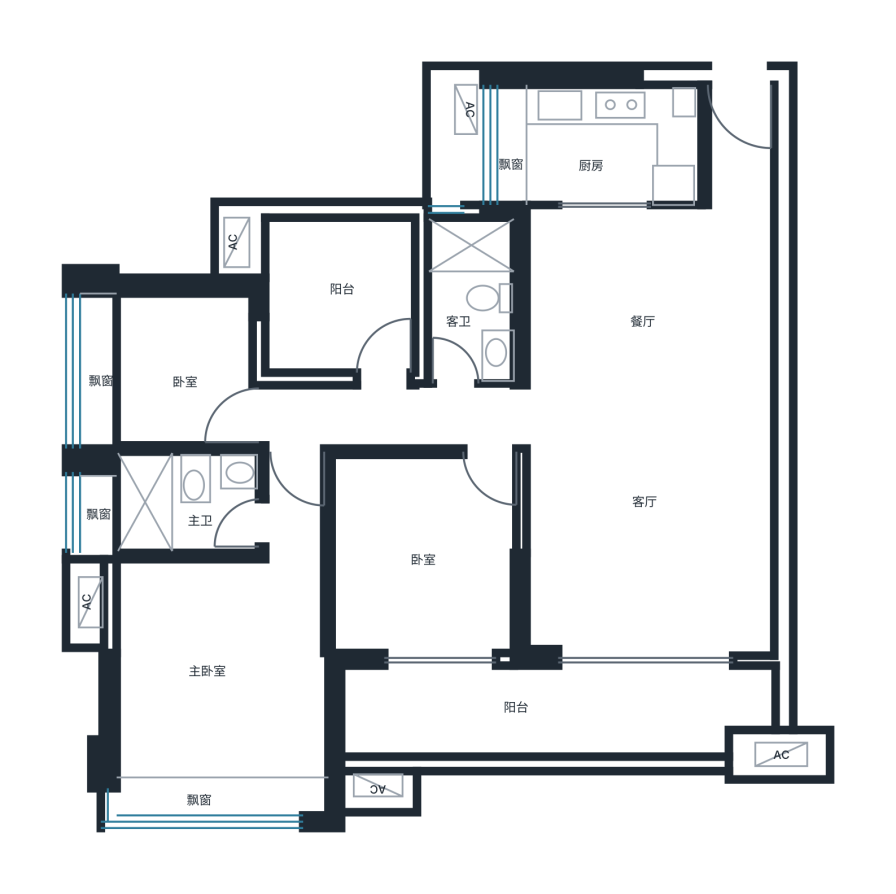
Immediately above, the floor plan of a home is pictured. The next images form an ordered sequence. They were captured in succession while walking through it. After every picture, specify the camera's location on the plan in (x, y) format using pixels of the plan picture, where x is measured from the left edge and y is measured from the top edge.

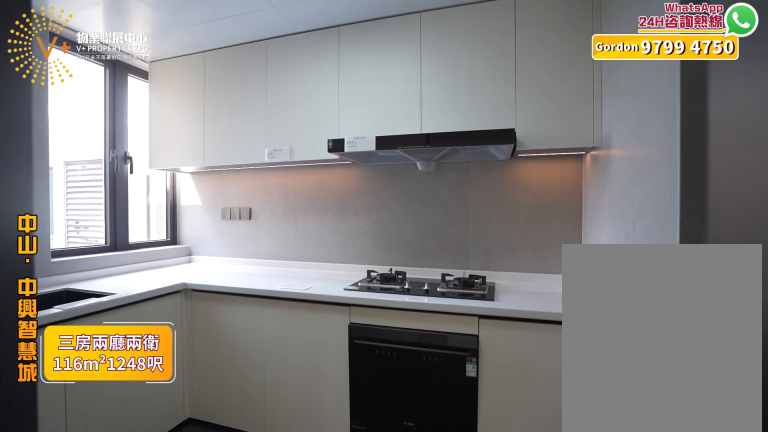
(604, 144)
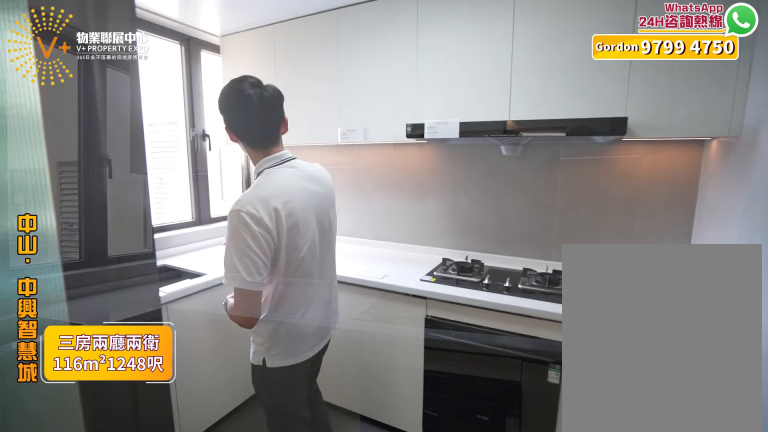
(607, 148)
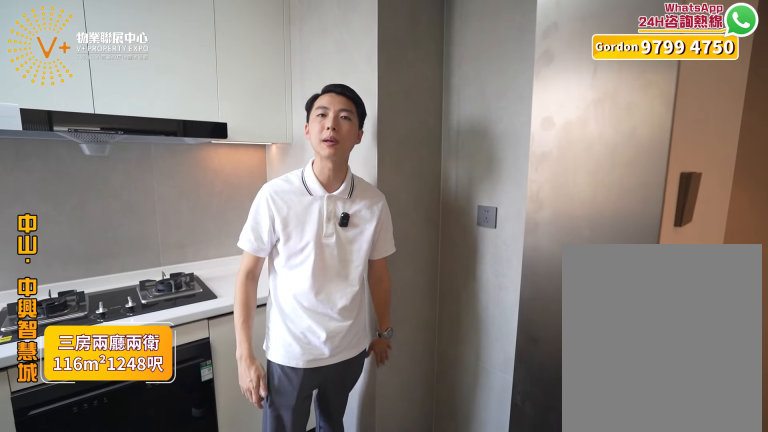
(614, 156)
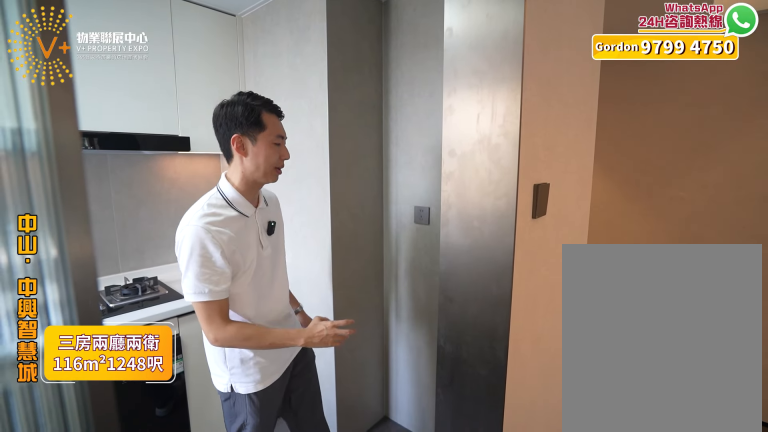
(602, 144)
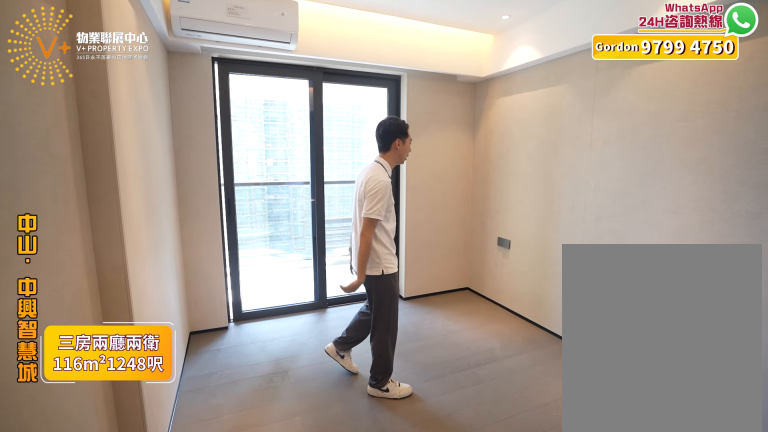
(424, 538)
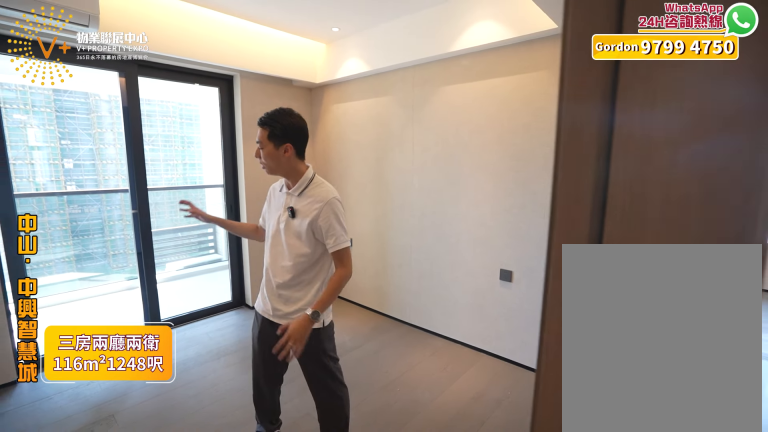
(428, 541)
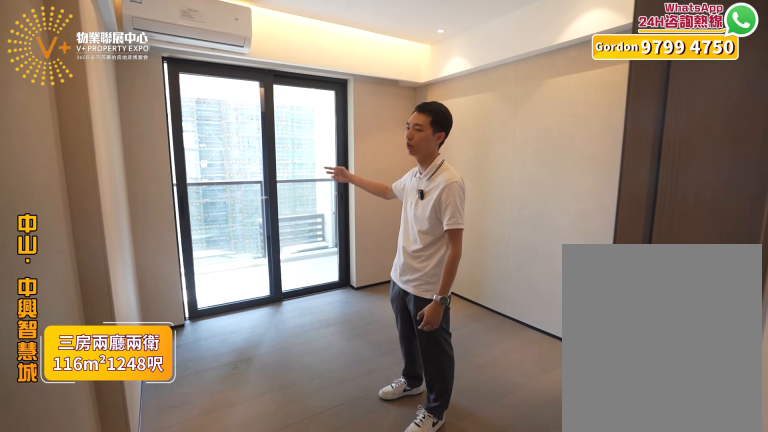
(426, 541)
